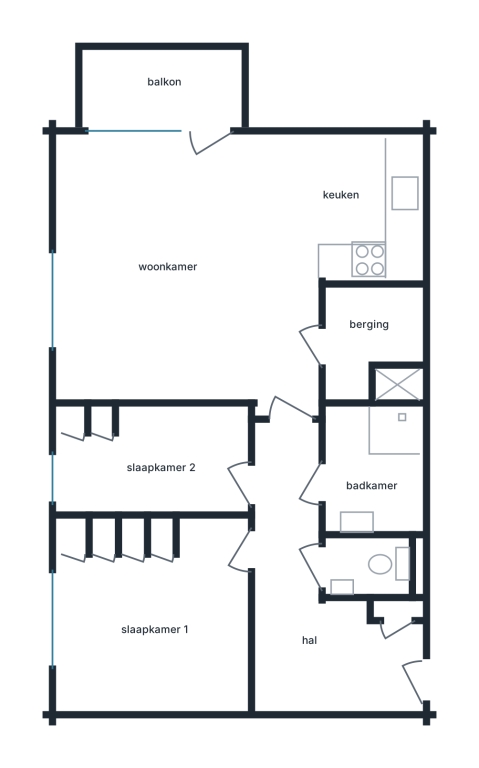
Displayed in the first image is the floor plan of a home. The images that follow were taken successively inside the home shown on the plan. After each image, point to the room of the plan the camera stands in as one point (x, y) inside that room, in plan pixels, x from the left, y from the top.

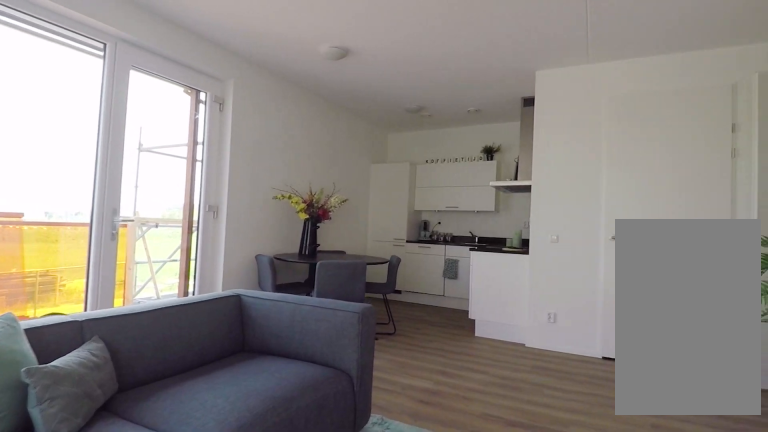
(221, 267)
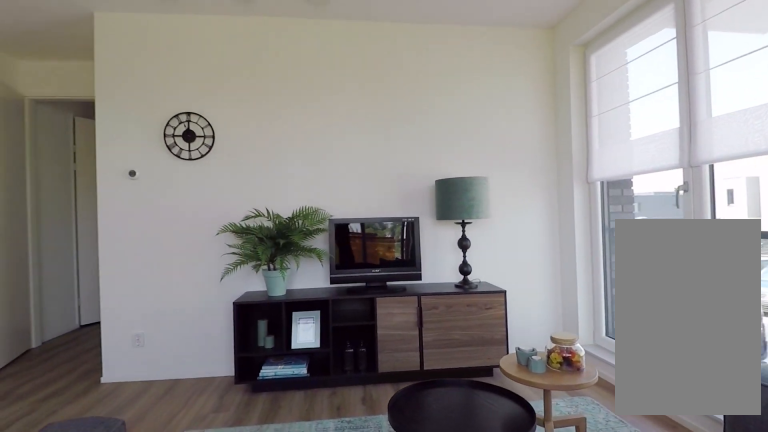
(221, 267)
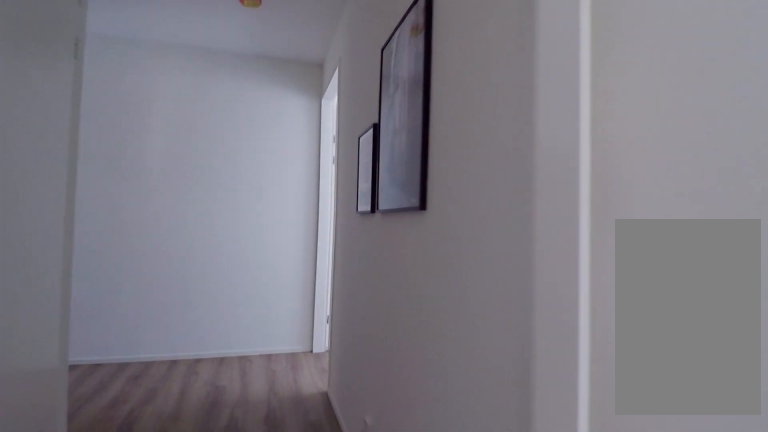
(314, 598)
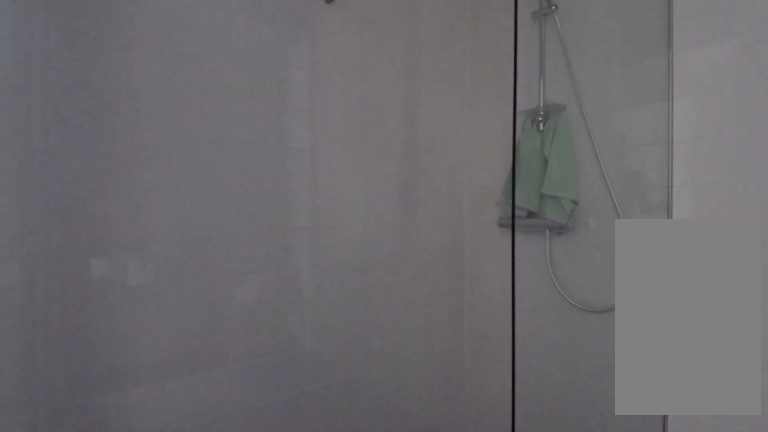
(372, 469)
